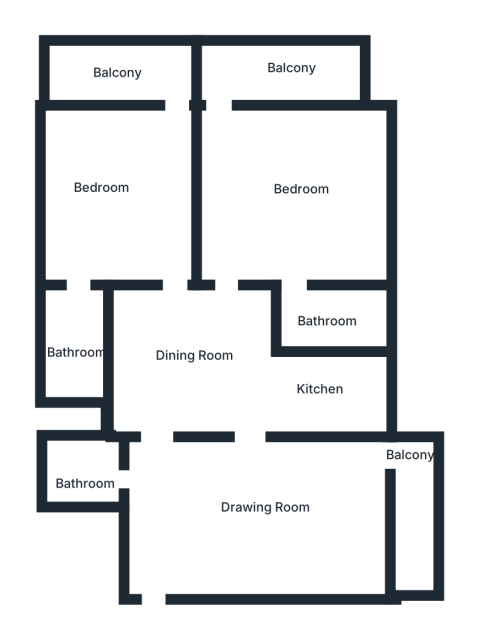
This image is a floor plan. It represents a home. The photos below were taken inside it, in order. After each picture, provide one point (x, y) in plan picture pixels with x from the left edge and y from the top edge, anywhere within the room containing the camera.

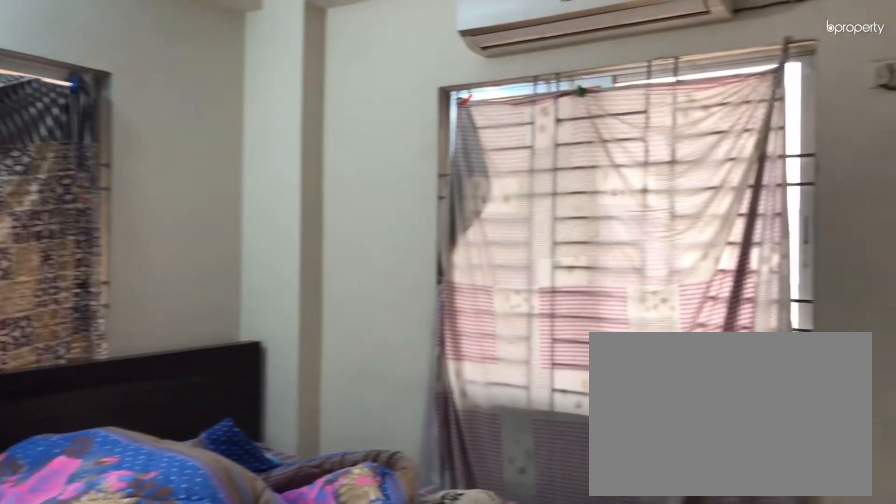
(301, 200)
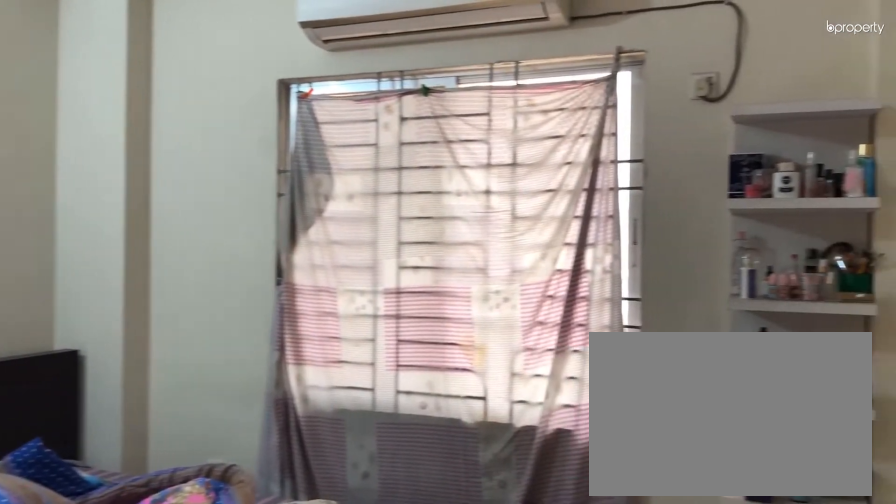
(301, 200)
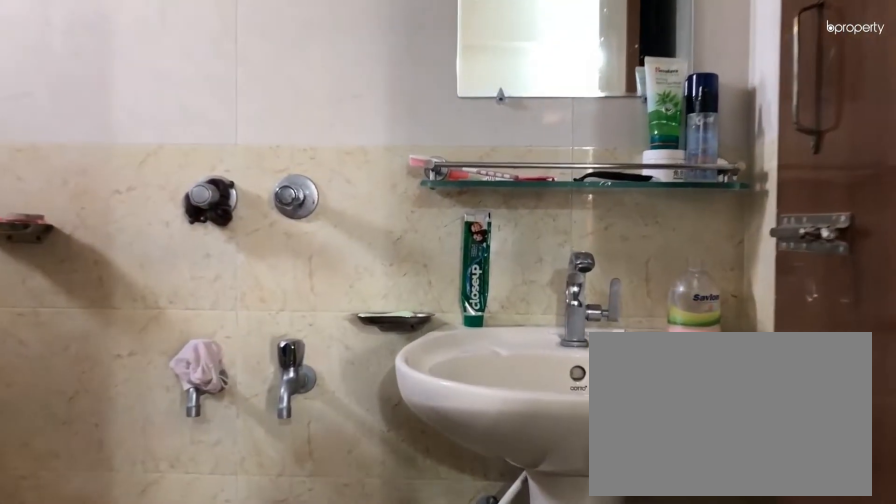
(334, 318)
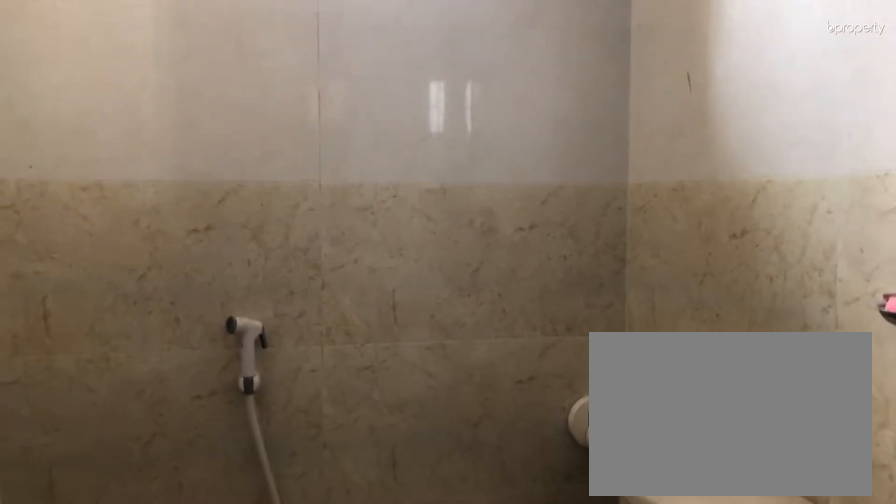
(334, 318)
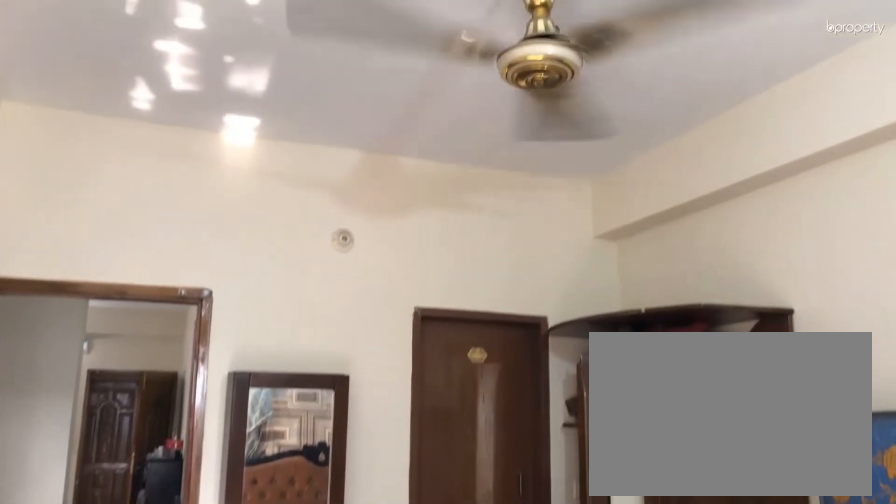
(109, 202)
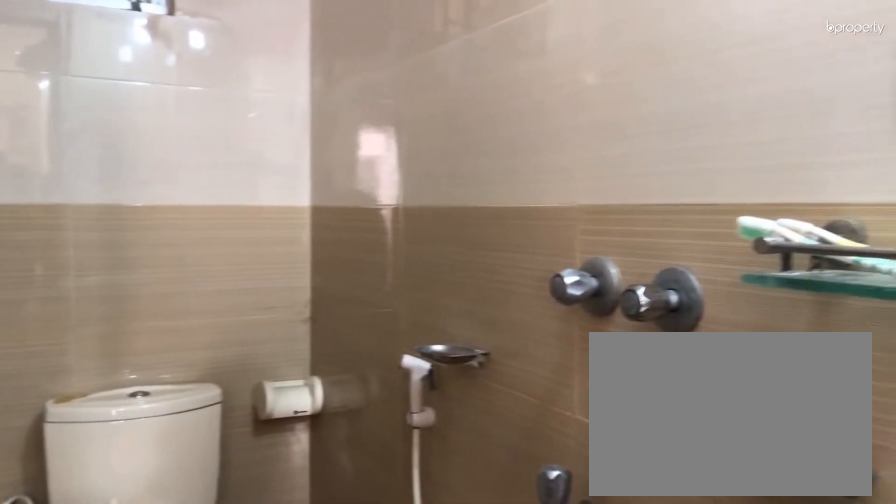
(75, 365)
